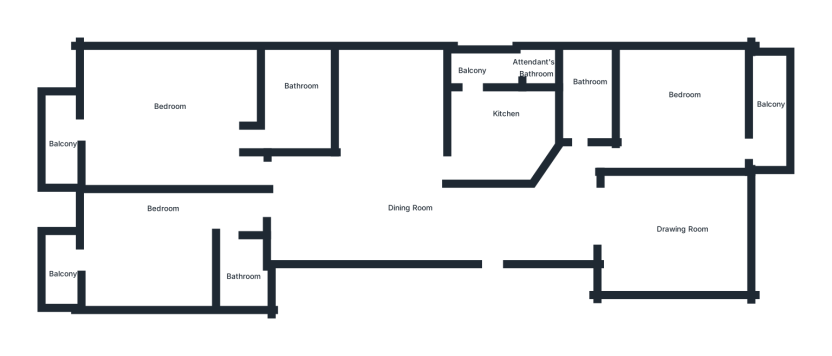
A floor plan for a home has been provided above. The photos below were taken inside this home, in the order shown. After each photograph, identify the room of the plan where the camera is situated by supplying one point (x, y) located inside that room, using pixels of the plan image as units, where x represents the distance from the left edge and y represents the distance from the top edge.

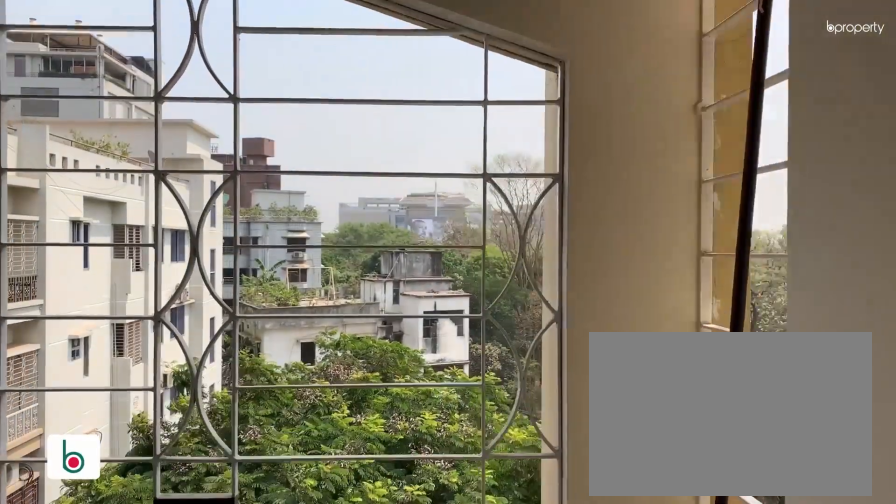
(64, 264)
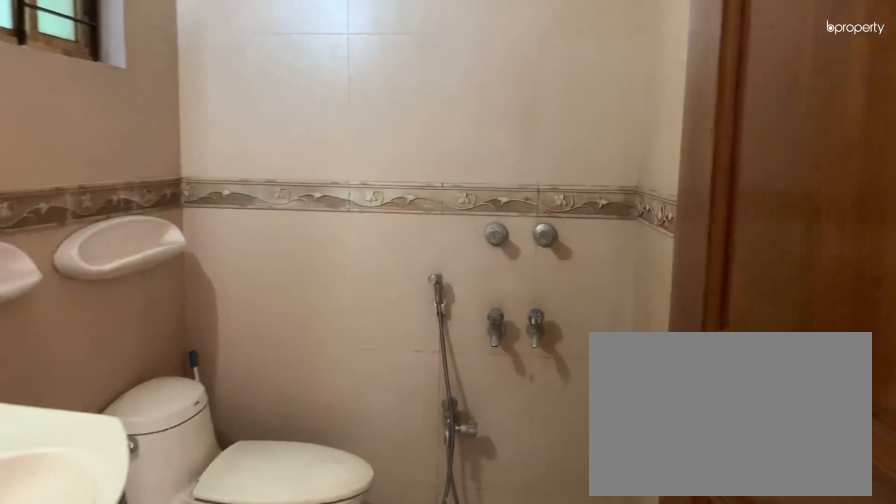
(237, 271)
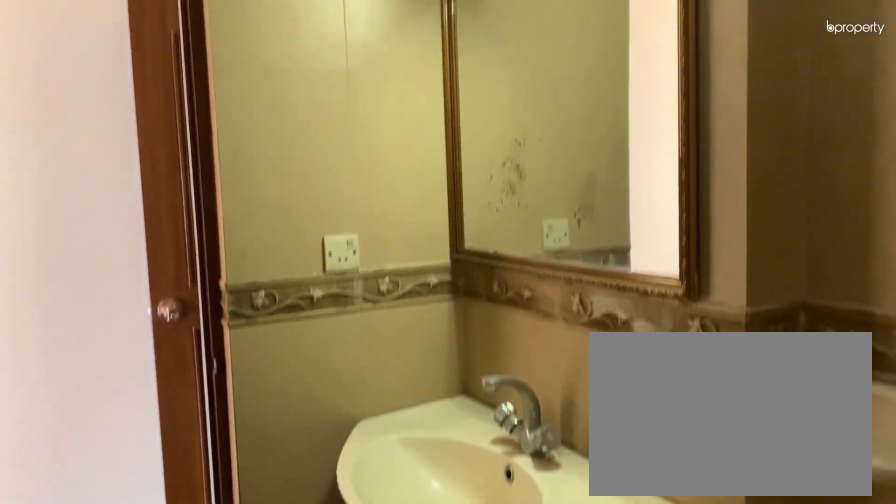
(237, 271)
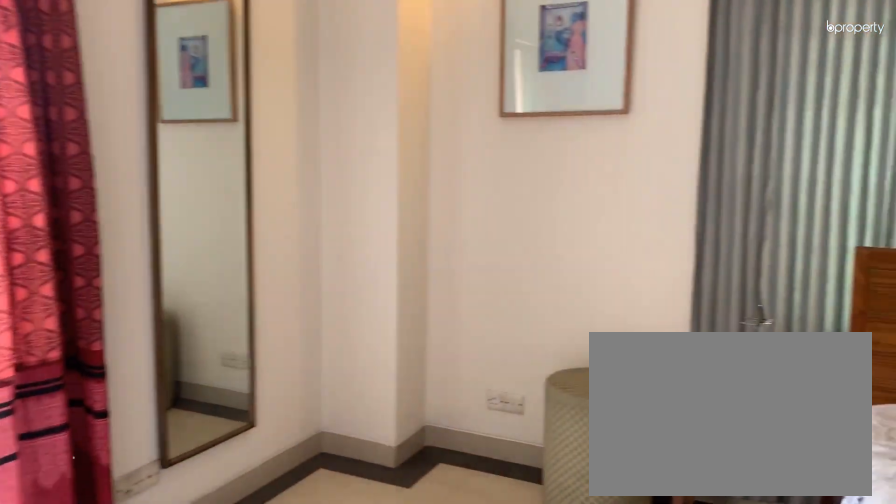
(183, 123)
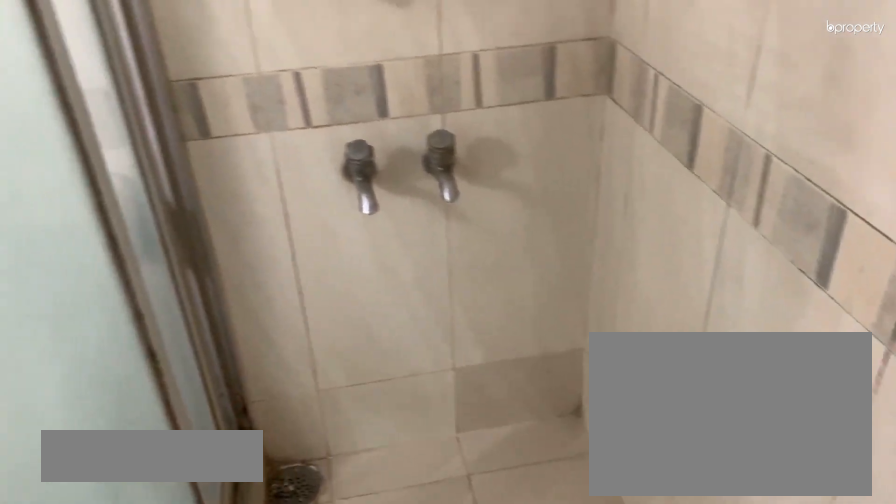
(300, 114)
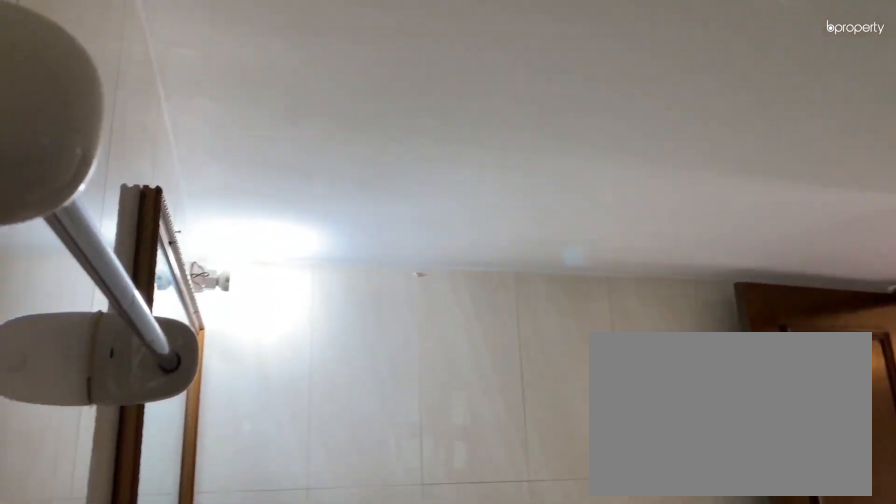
(300, 114)
